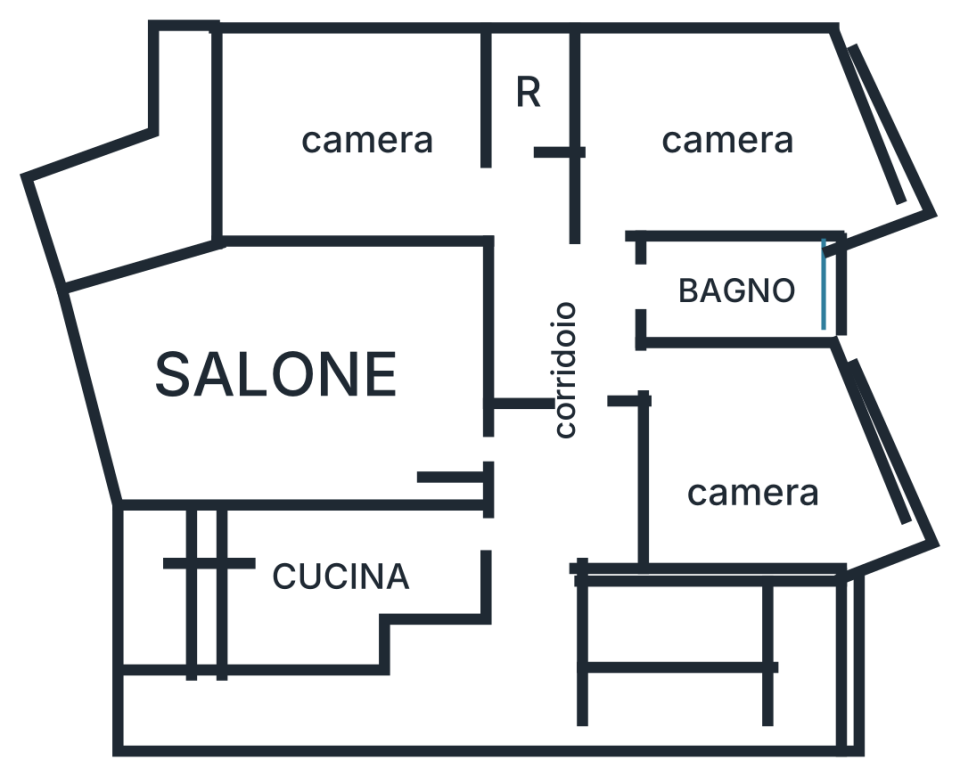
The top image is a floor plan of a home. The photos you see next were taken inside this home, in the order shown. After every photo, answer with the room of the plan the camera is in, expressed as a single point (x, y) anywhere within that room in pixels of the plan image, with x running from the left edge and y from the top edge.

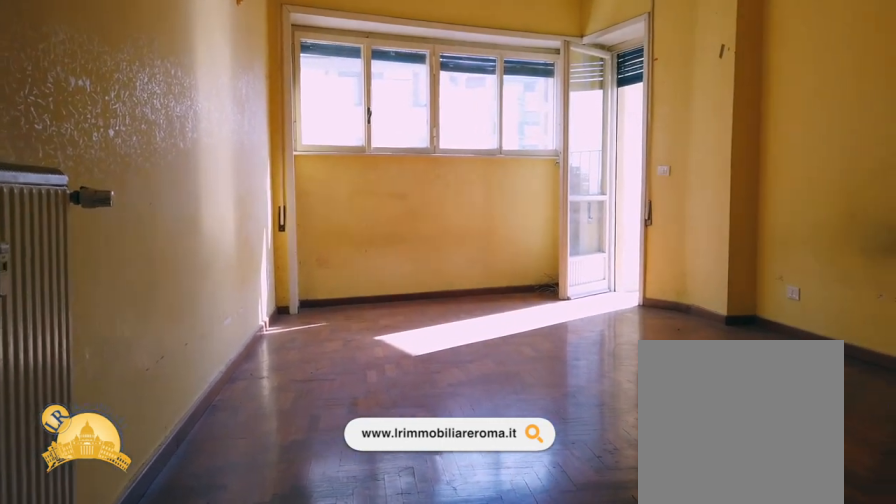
(256, 329)
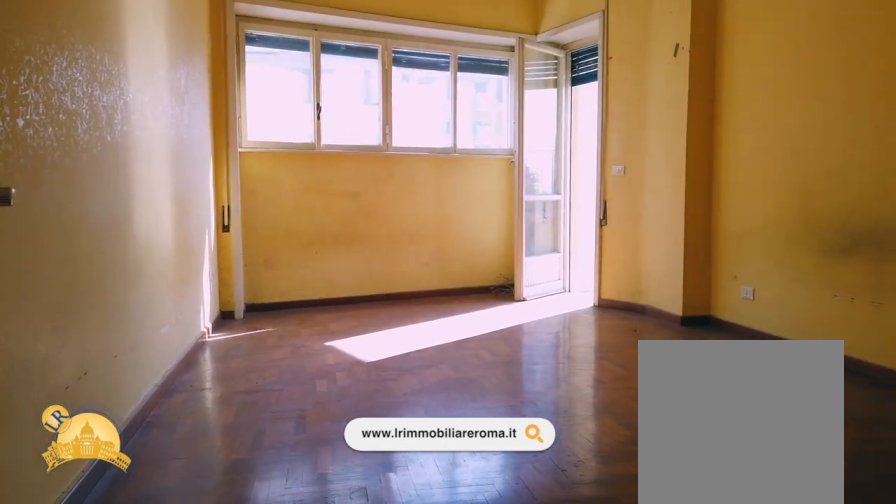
(256, 329)
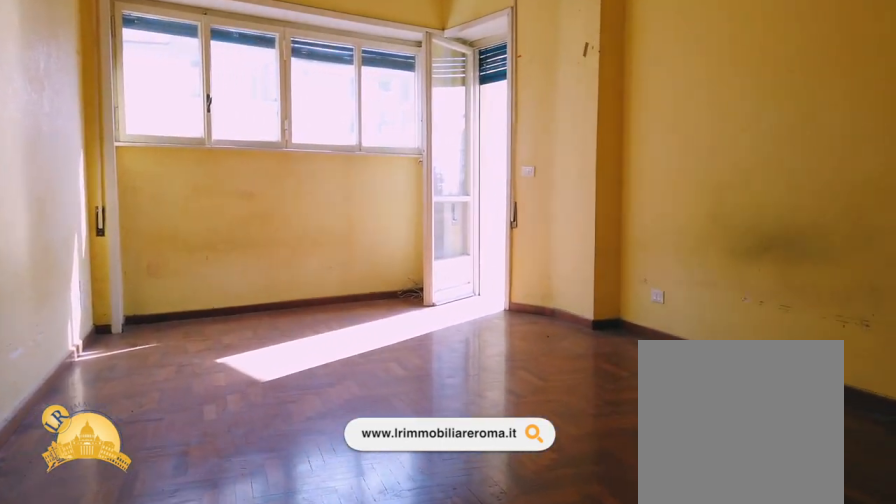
(256, 329)
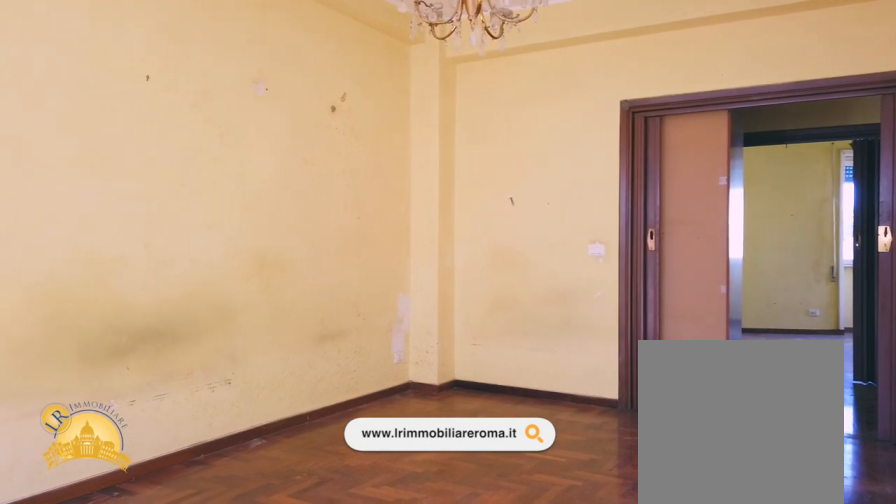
(271, 330)
